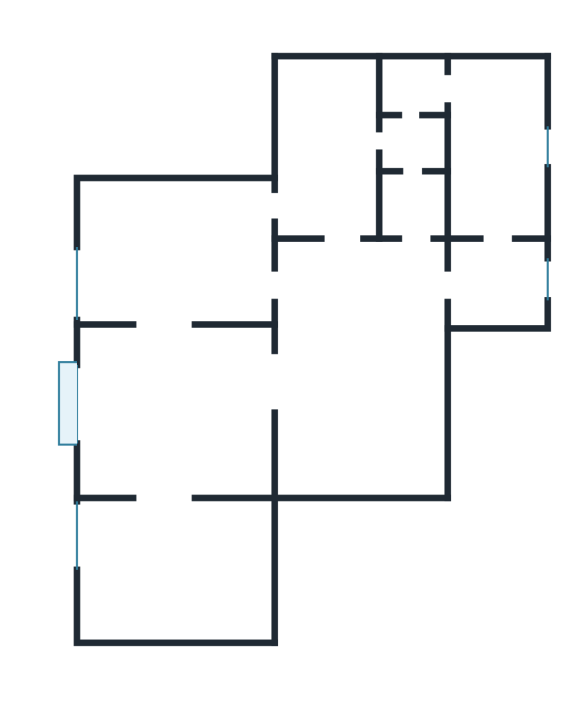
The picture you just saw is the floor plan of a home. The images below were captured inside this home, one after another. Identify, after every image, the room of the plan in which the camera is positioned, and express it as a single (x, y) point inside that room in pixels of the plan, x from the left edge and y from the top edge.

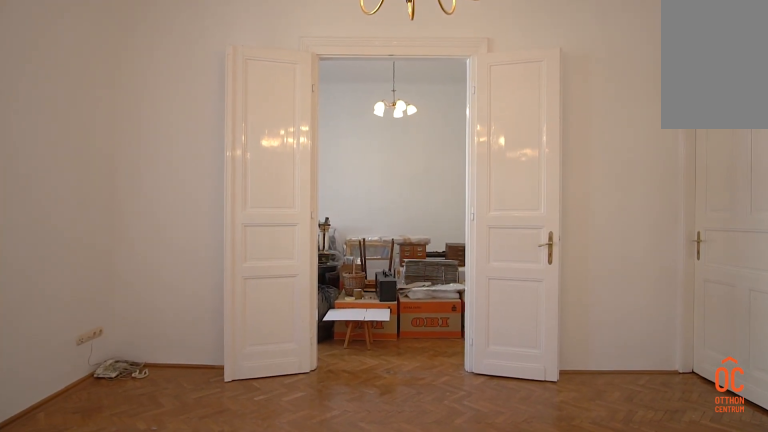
(172, 424)
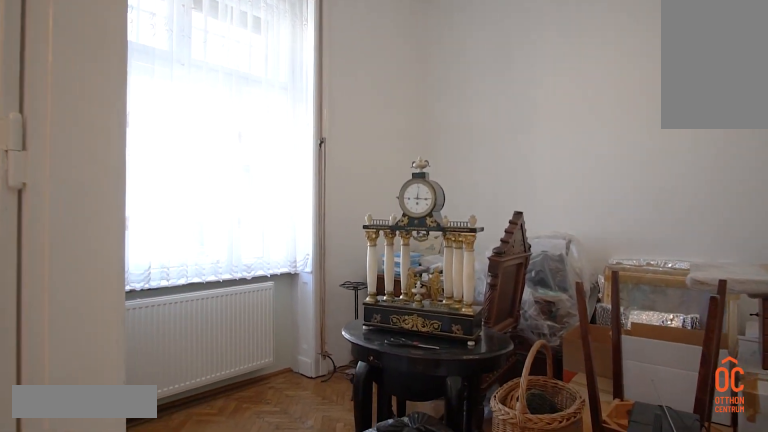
(177, 258)
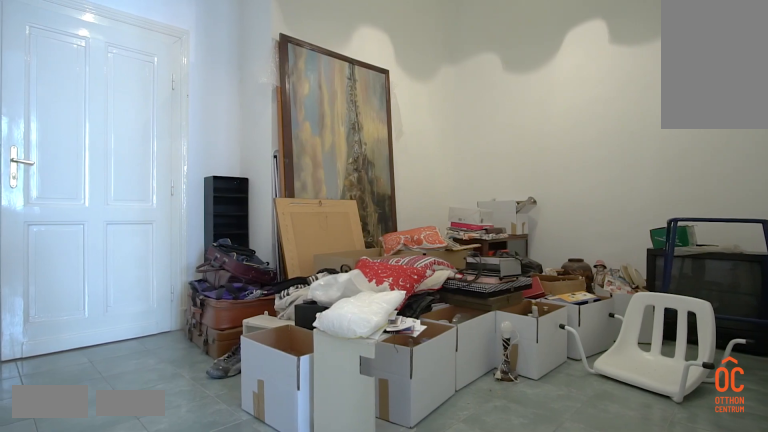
(361, 370)
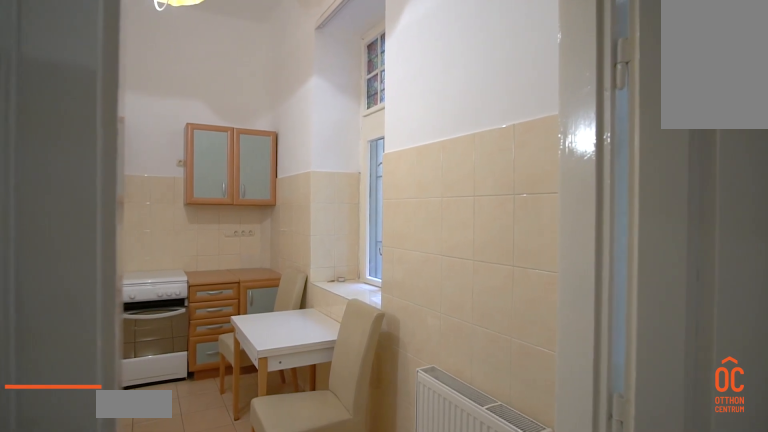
(496, 141)
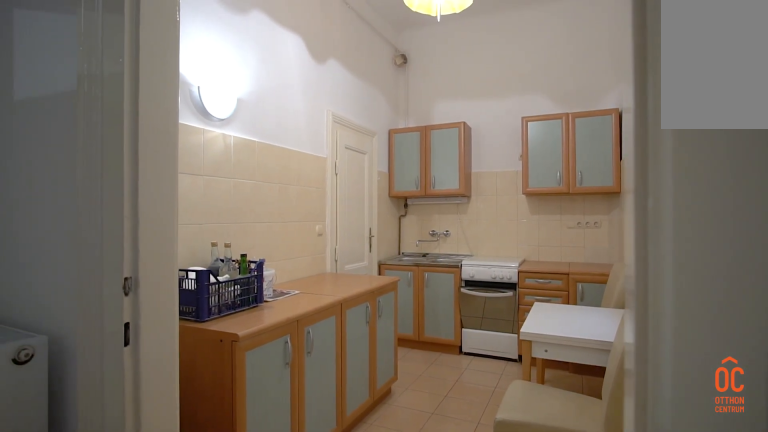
(496, 141)
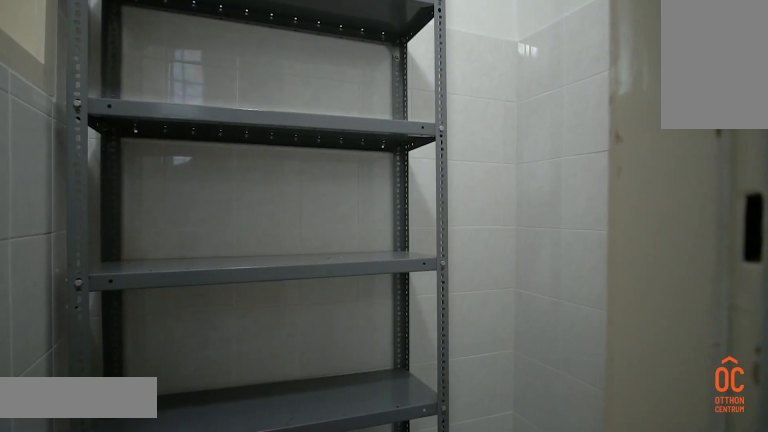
(422, 84)
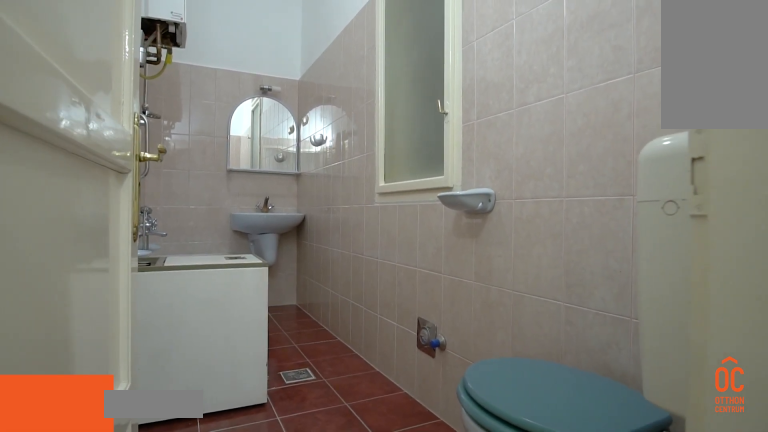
(325, 143)
